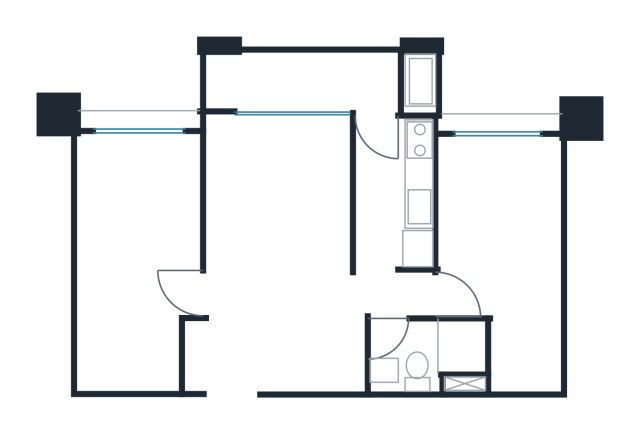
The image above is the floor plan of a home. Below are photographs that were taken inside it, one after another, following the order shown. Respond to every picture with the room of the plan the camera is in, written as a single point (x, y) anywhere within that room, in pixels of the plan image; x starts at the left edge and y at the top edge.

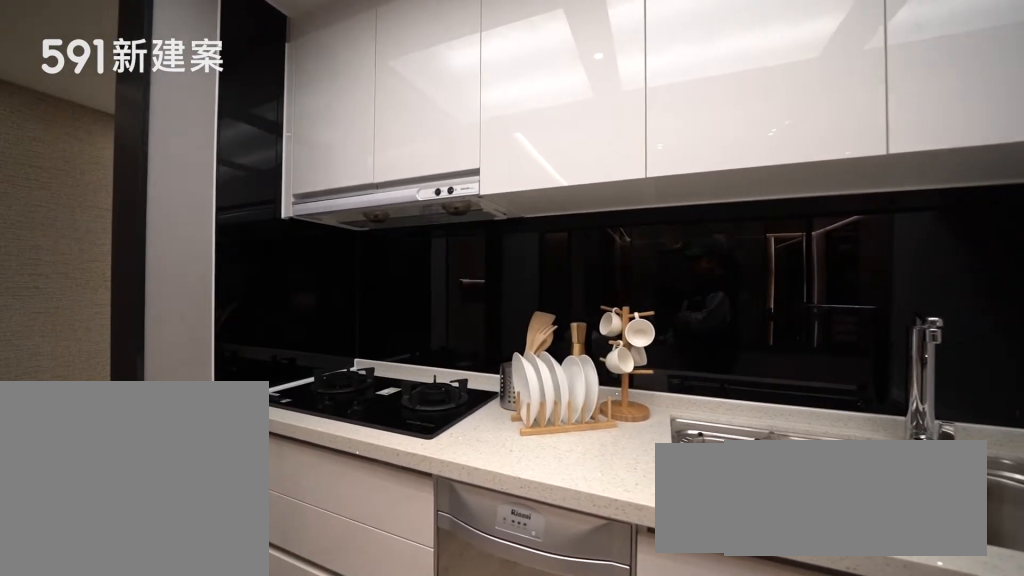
(396, 191)
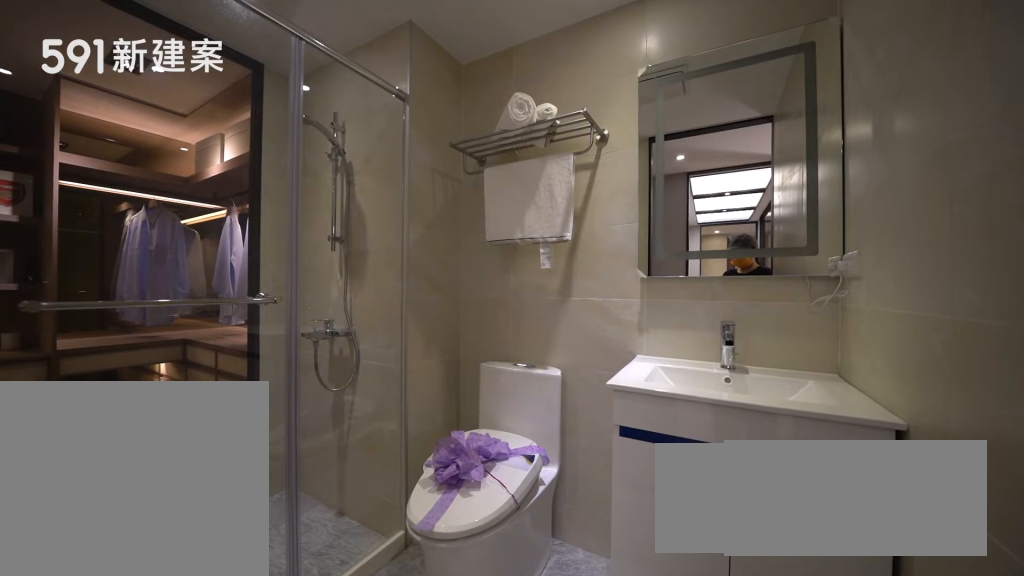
(431, 358)
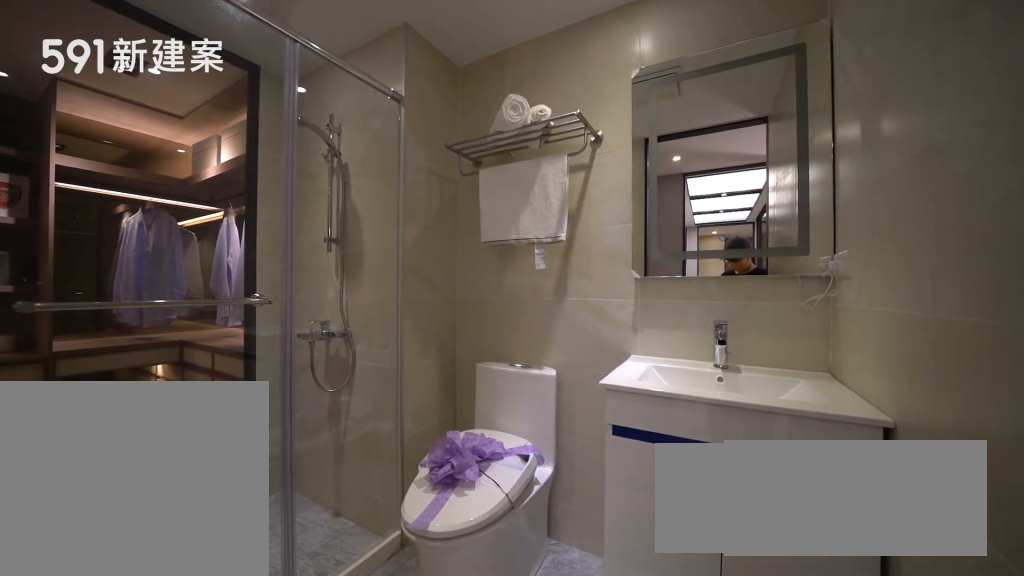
(431, 358)
